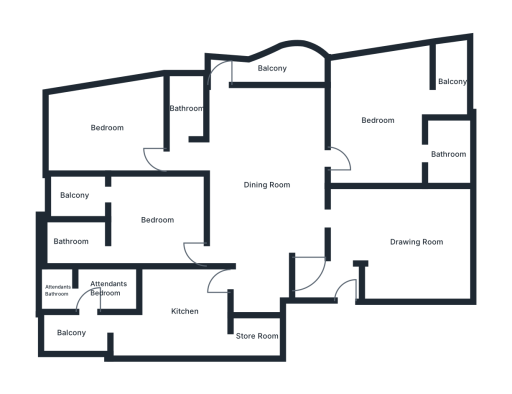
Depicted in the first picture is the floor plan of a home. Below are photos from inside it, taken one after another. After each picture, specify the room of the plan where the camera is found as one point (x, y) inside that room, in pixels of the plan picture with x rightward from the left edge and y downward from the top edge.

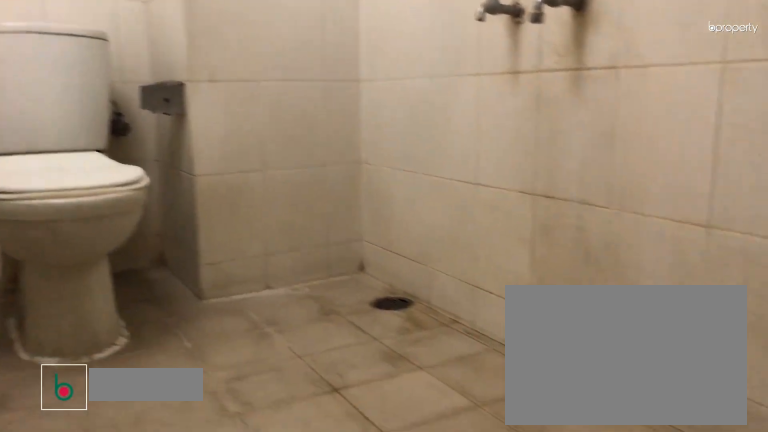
(186, 109)
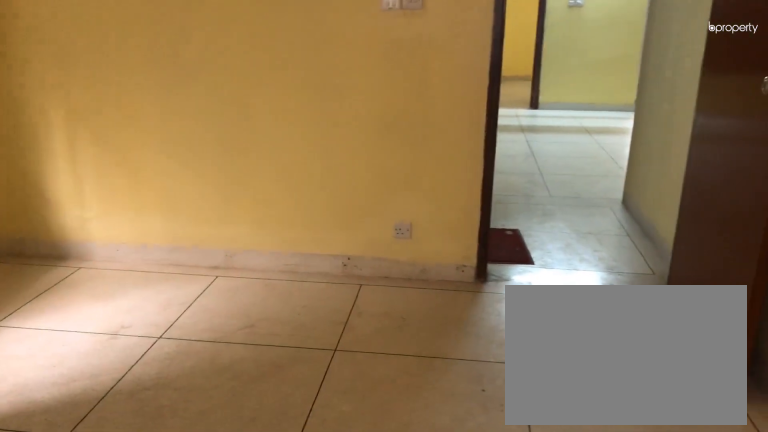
(106, 127)
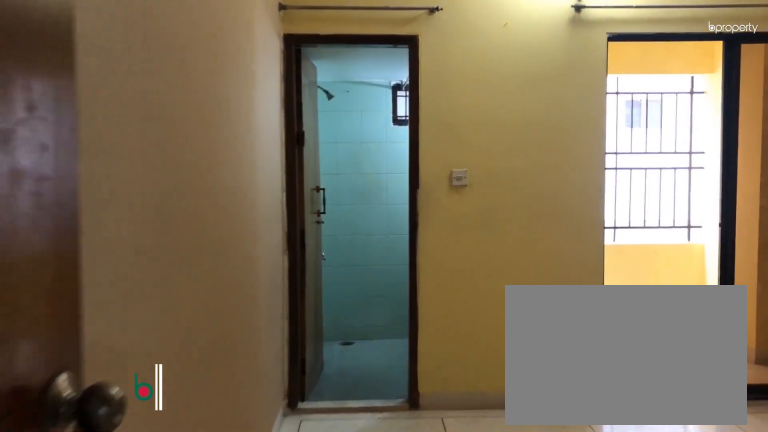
(158, 220)
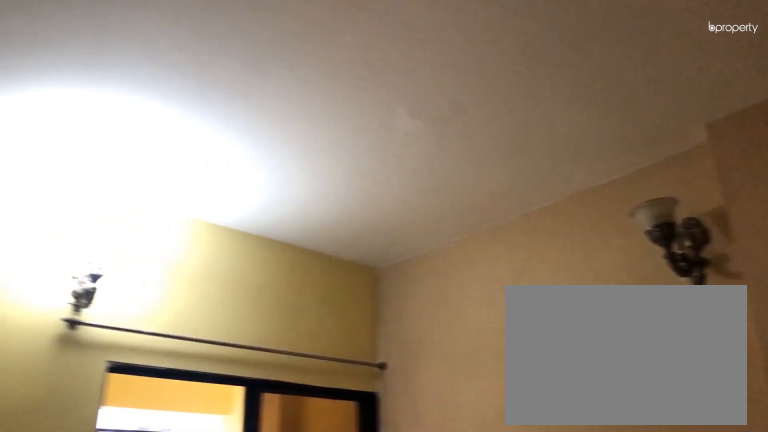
(158, 220)
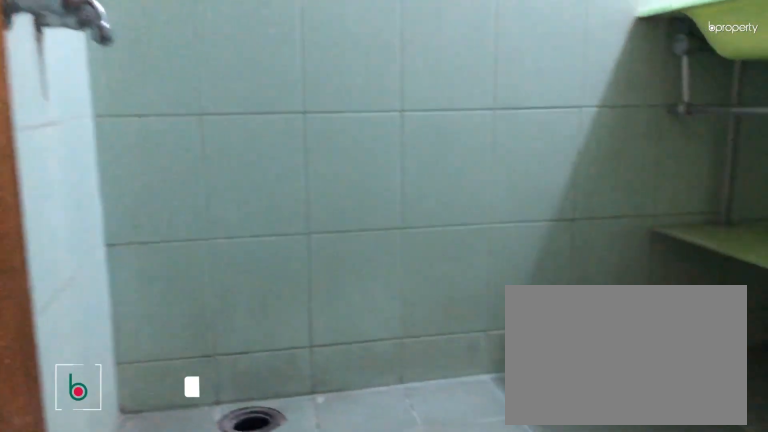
(69, 241)
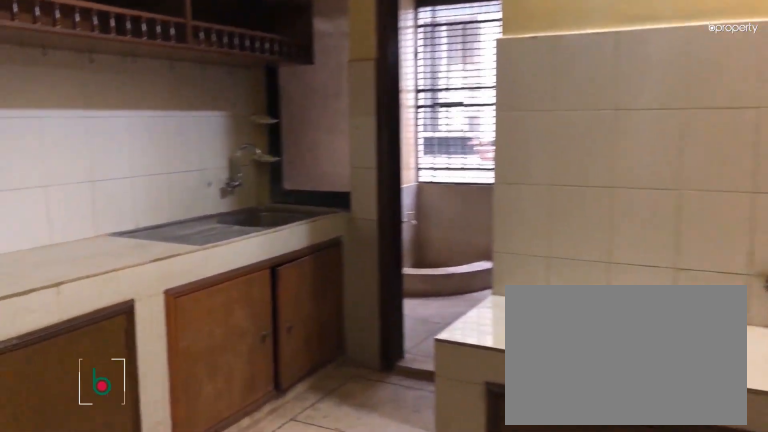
(217, 280)
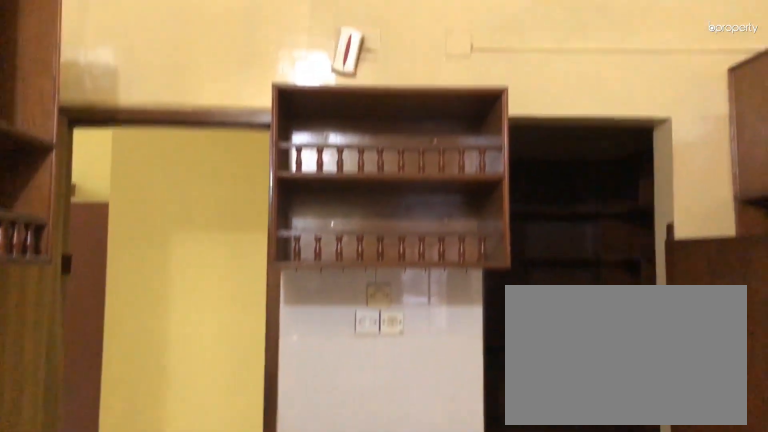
(184, 311)
